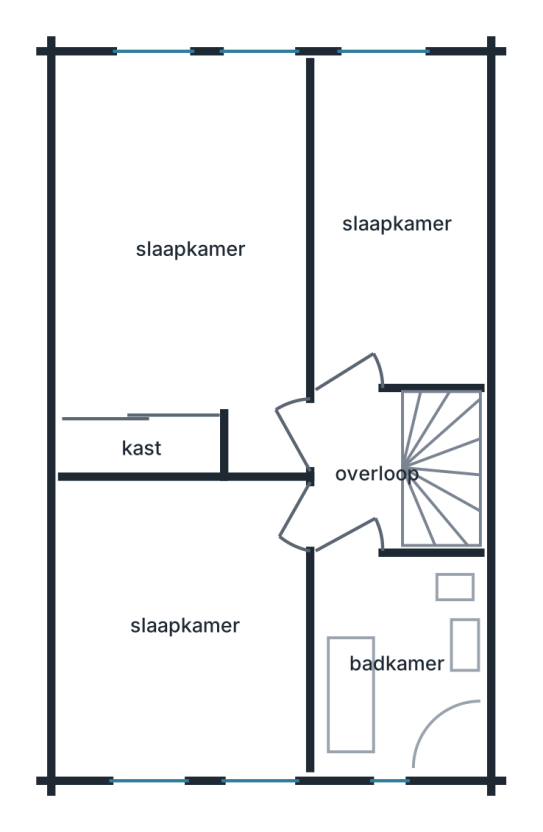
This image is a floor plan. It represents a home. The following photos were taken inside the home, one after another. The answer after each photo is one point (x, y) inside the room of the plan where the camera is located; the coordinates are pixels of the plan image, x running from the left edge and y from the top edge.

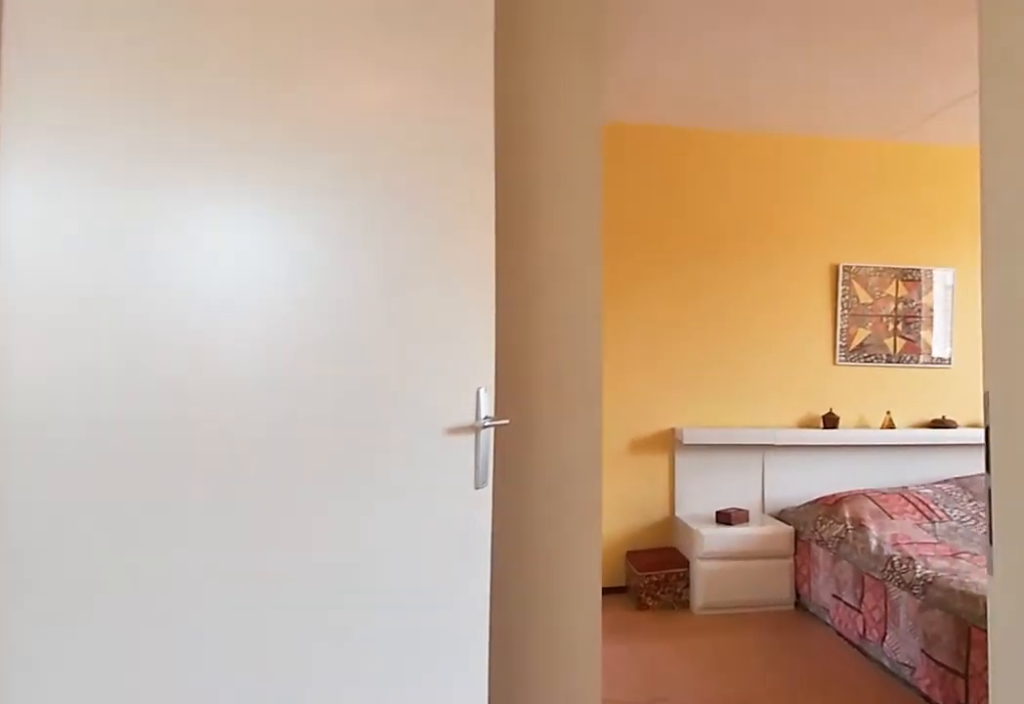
(361, 470)
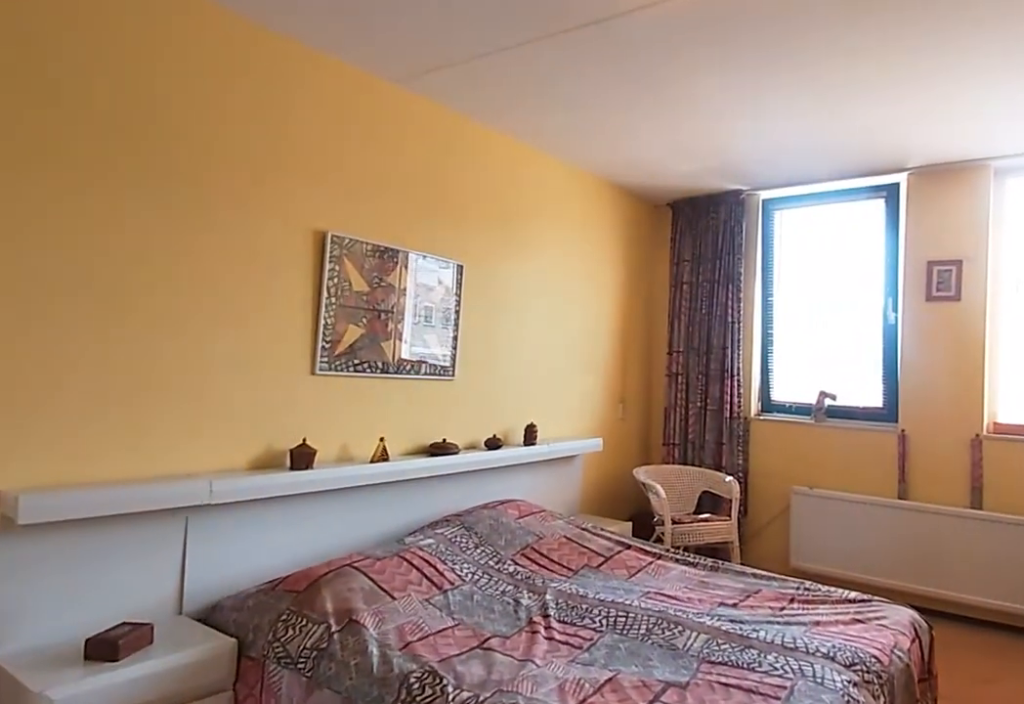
(150, 303)
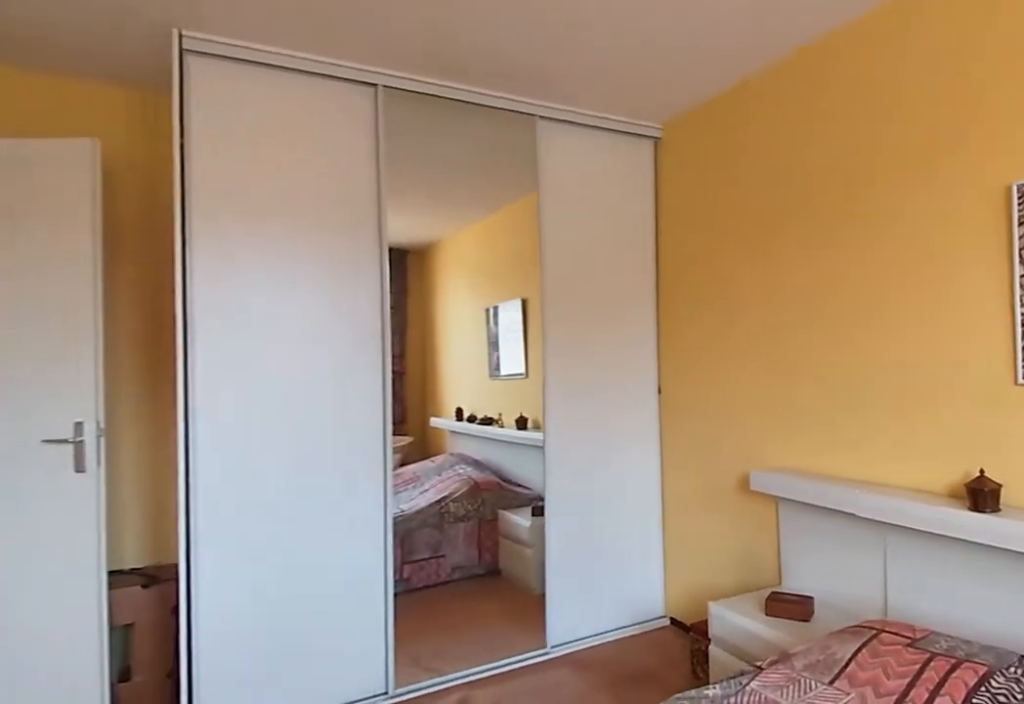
(150, 303)
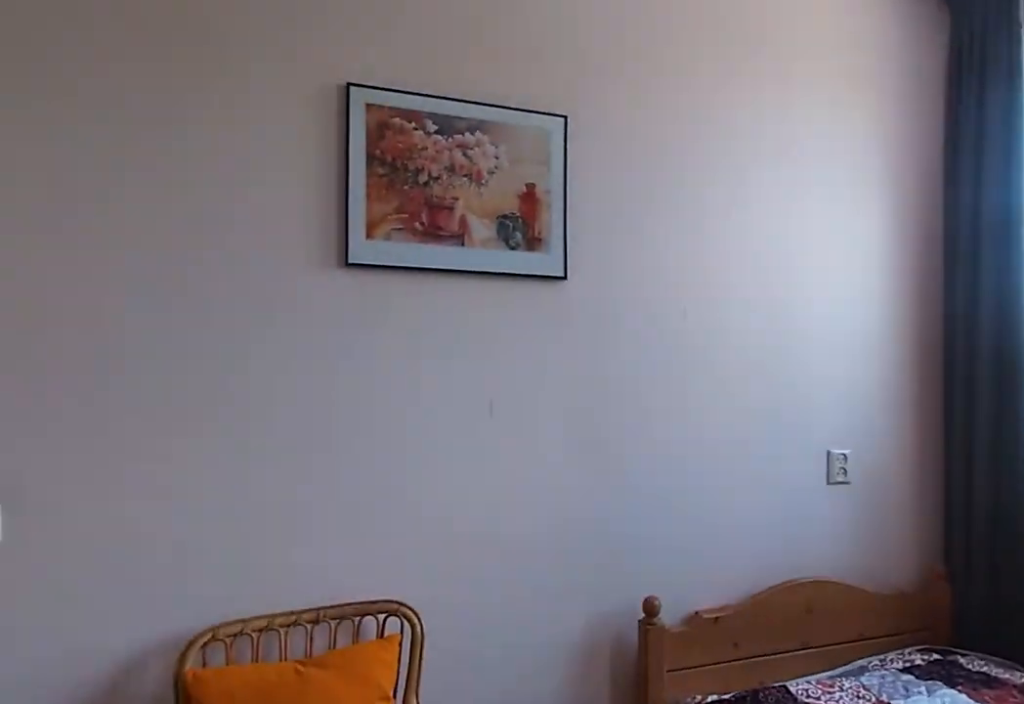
(185, 626)
